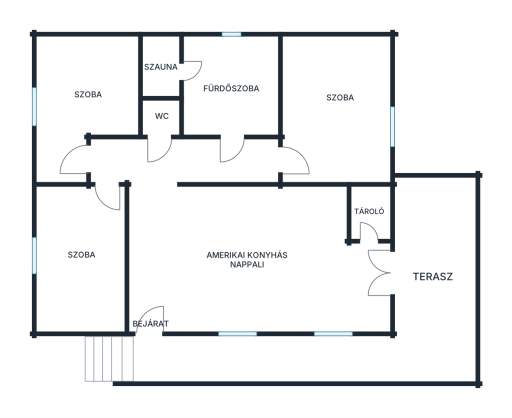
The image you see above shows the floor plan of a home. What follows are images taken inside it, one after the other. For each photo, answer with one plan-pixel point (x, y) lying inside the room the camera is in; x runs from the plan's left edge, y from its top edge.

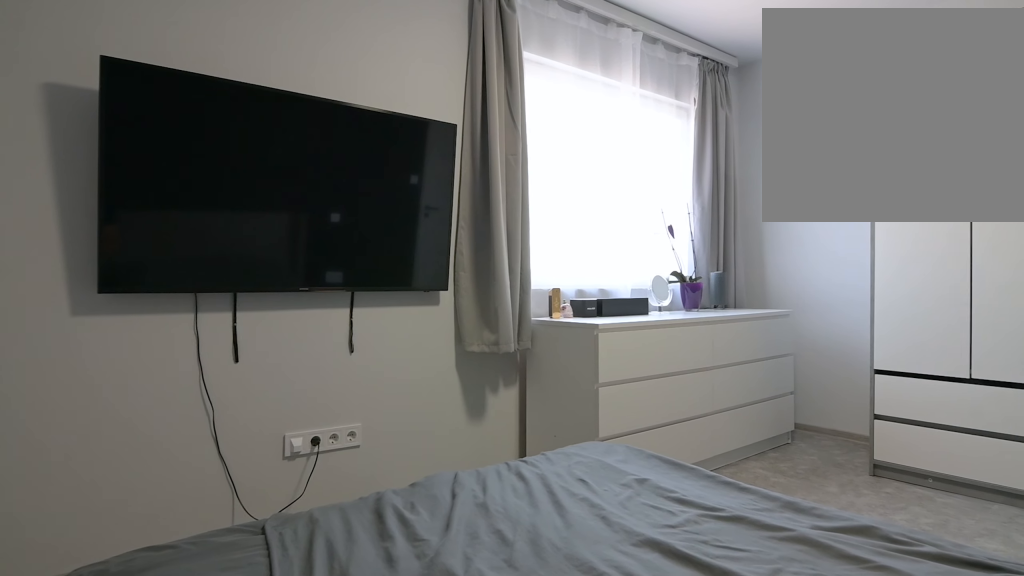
(332, 119)
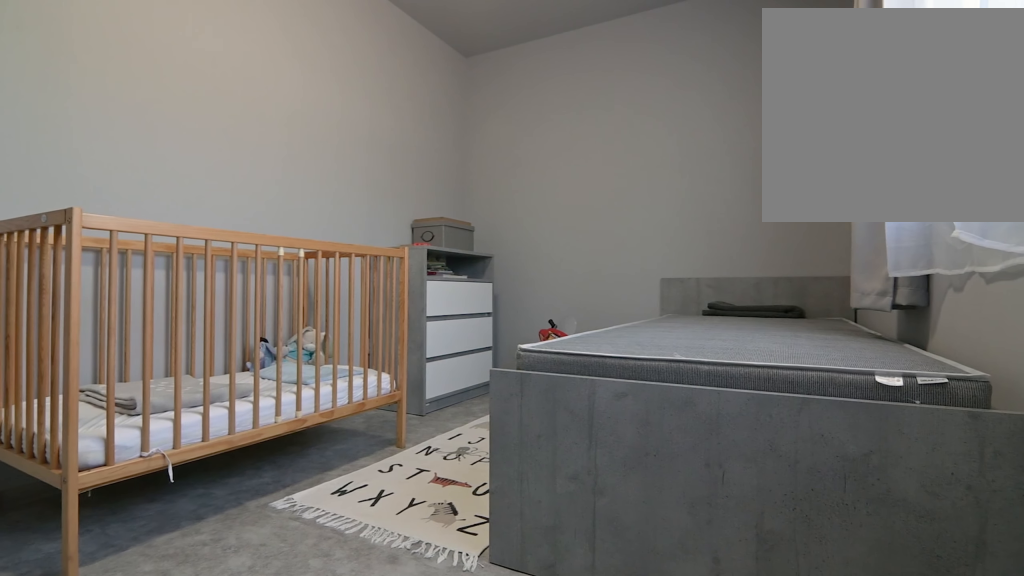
(84, 258)
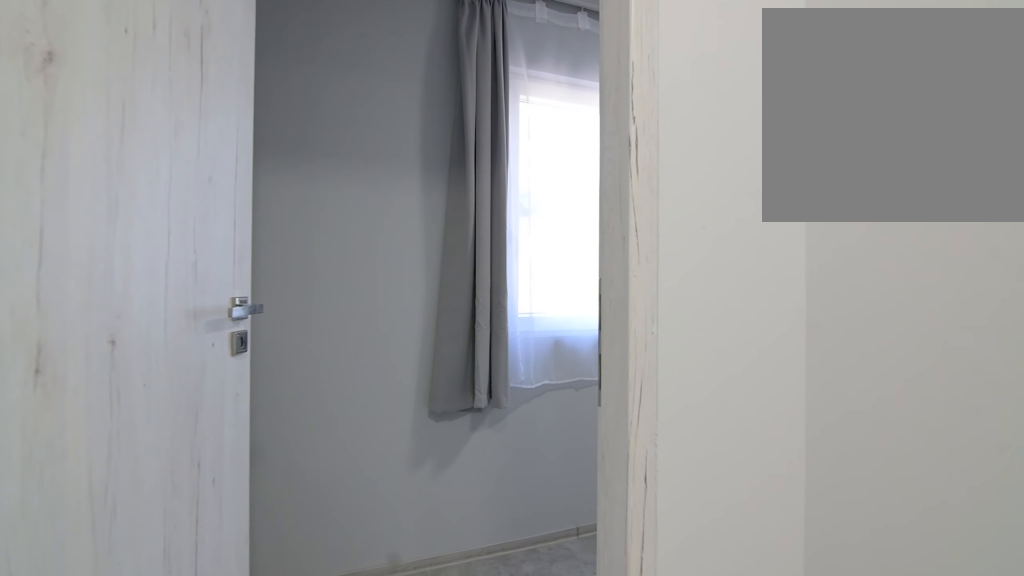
(85, 80)
